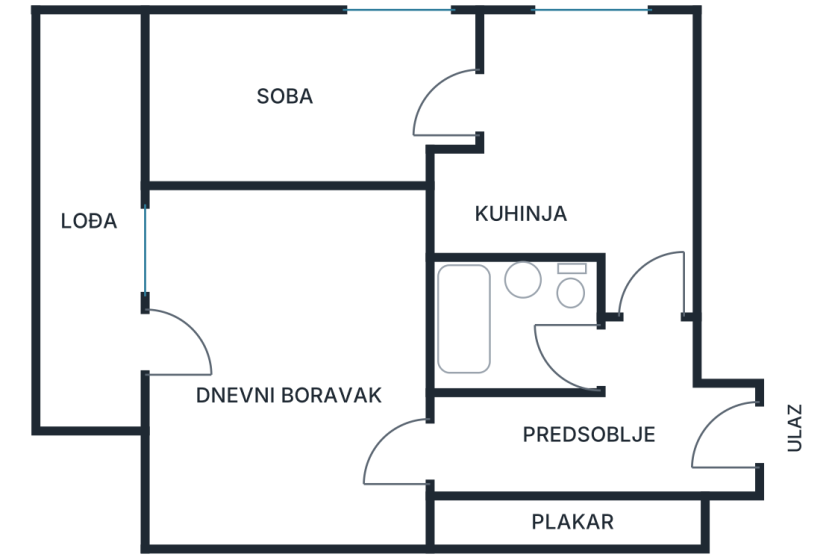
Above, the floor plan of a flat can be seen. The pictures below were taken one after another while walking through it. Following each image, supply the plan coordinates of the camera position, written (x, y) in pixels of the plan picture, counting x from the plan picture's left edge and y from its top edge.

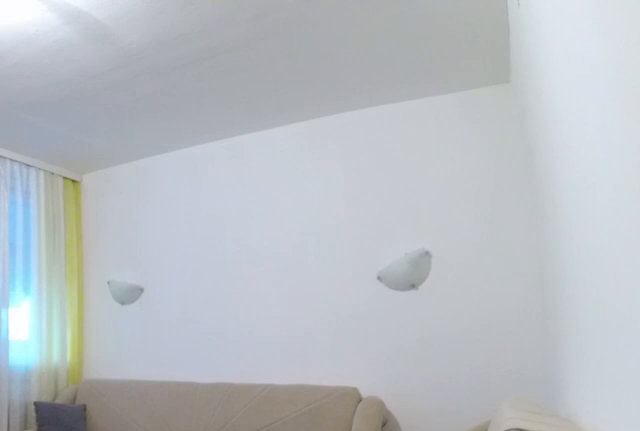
(405, 455)
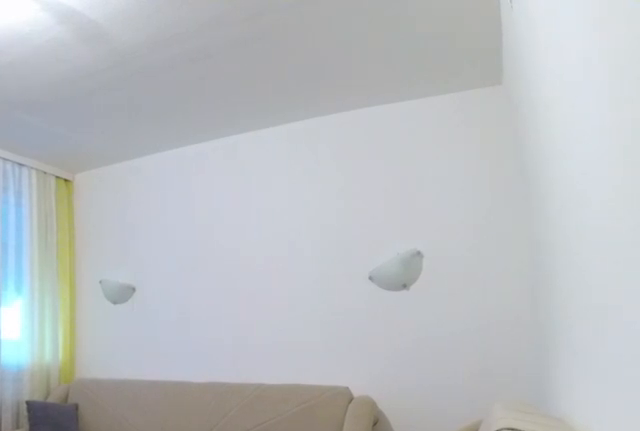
(409, 453)
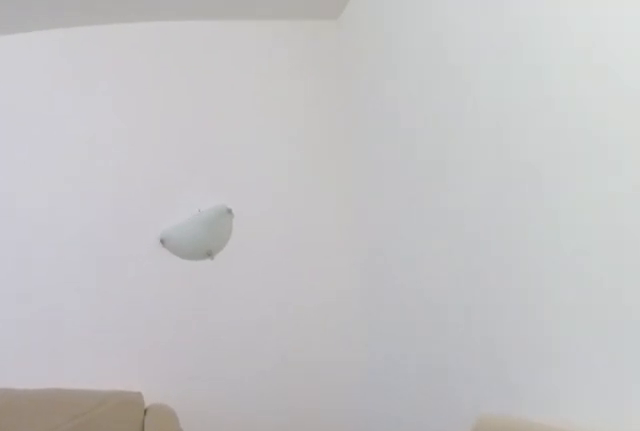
(407, 343)
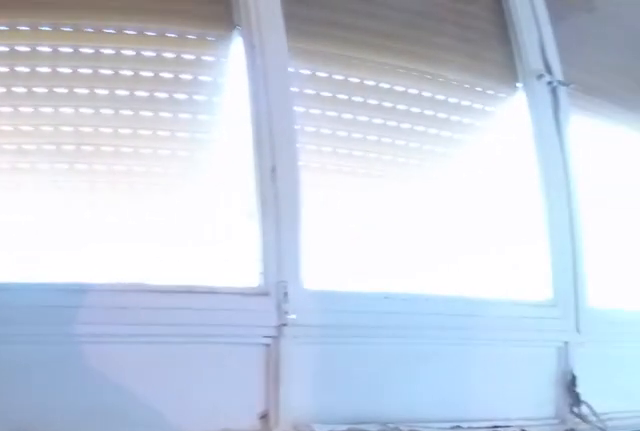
(133, 357)
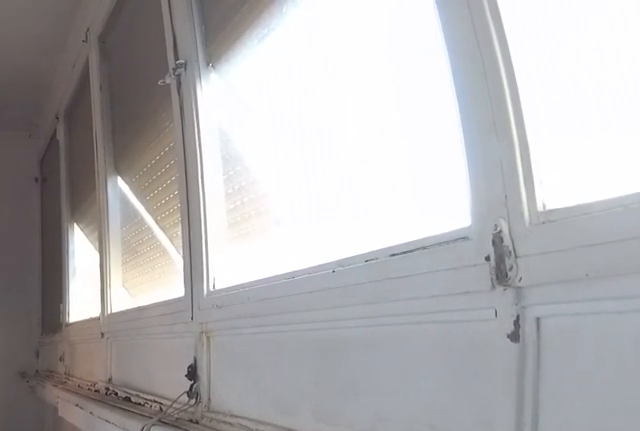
(83, 63)
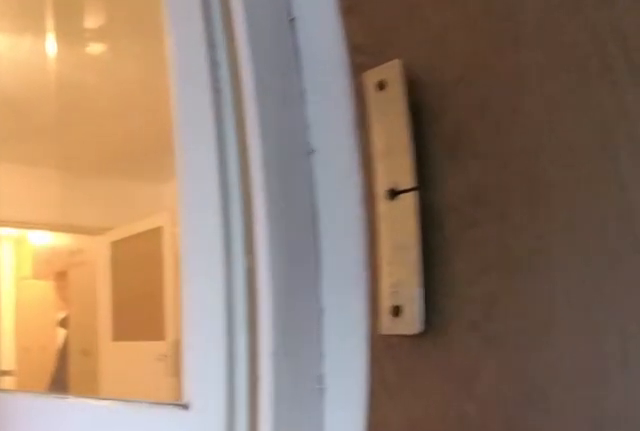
(84, 333)
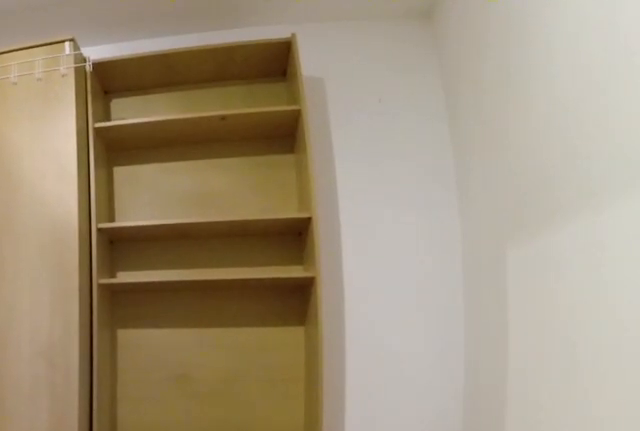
(204, 364)
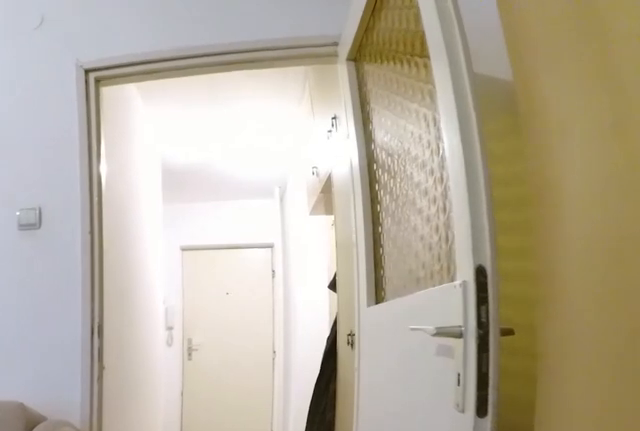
(323, 476)
